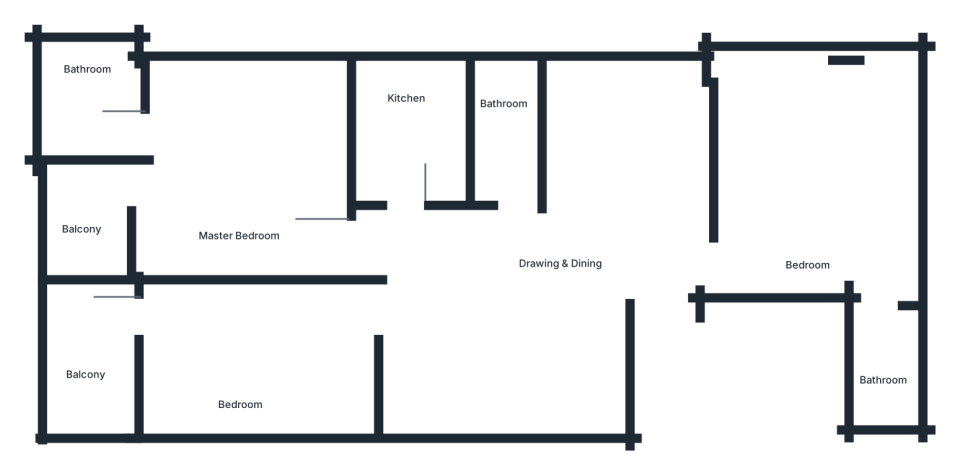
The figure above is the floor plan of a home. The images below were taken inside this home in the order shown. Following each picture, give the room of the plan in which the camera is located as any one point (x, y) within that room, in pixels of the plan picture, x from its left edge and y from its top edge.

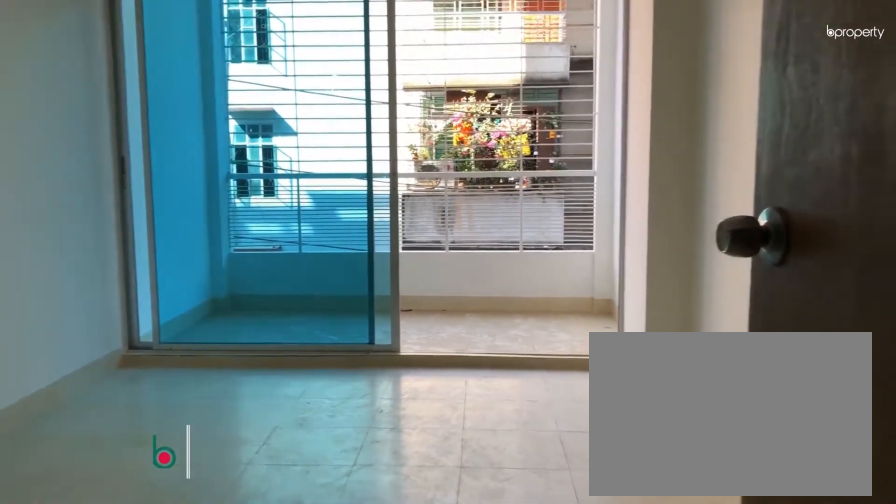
(241, 358)
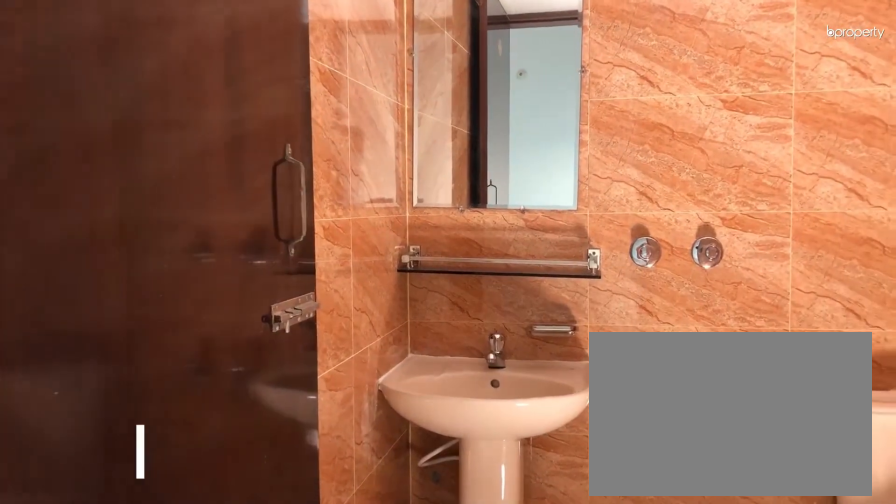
(136, 135)
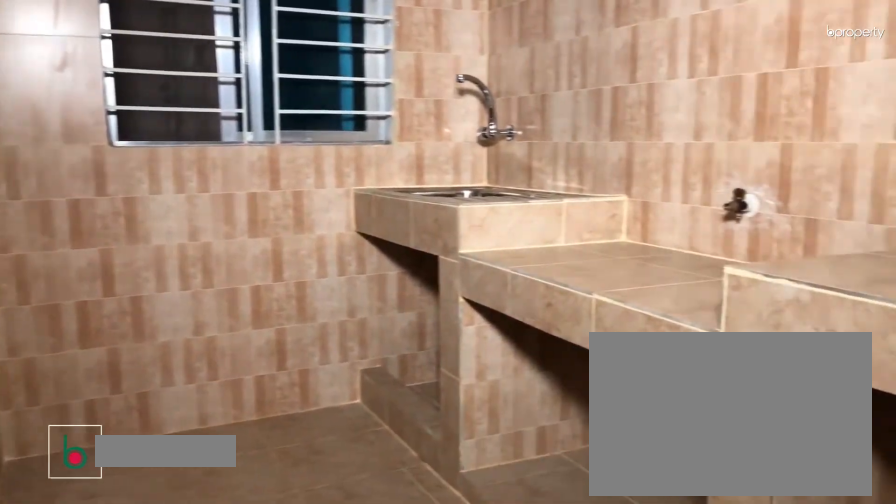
(411, 132)
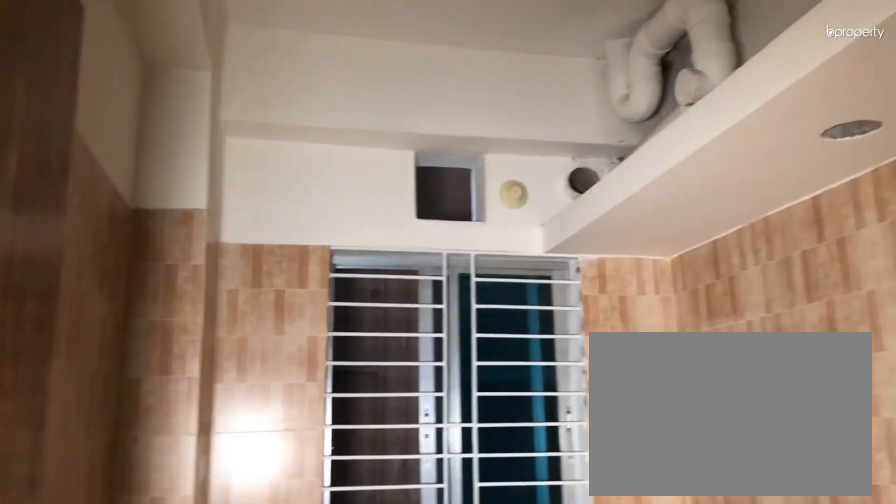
(411, 131)
